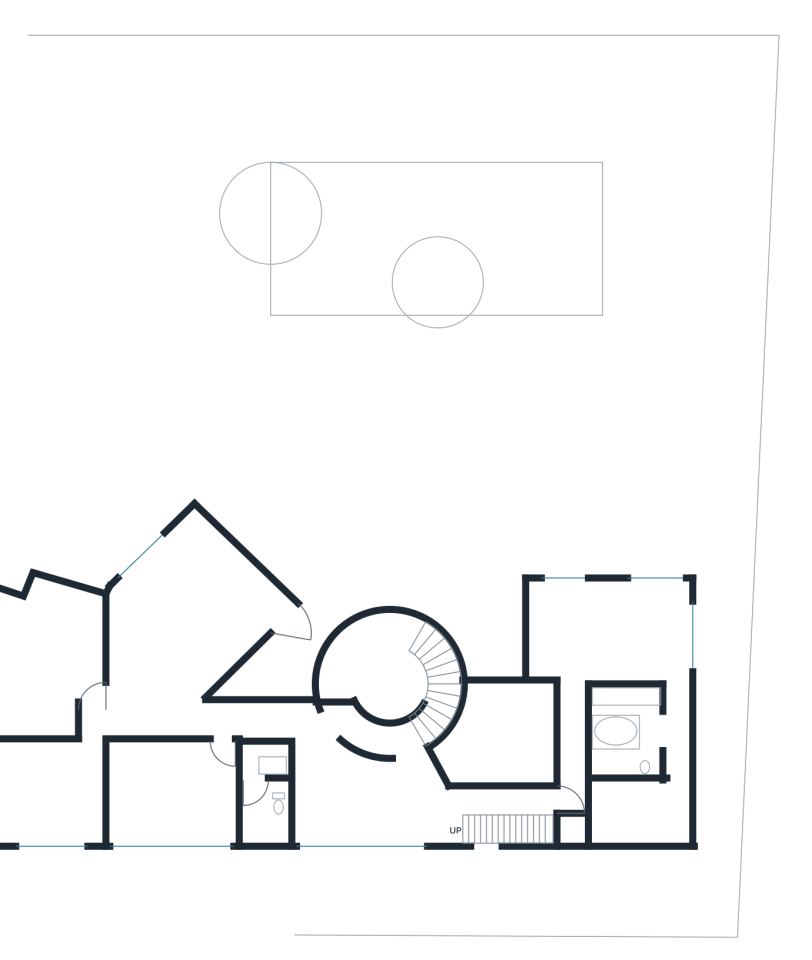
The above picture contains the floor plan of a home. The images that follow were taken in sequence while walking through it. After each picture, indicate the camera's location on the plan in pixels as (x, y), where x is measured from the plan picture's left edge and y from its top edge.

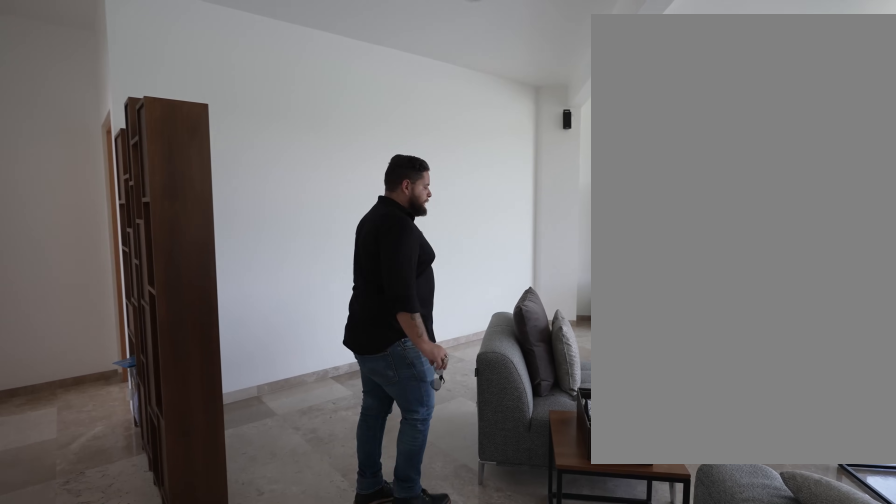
(207, 721)
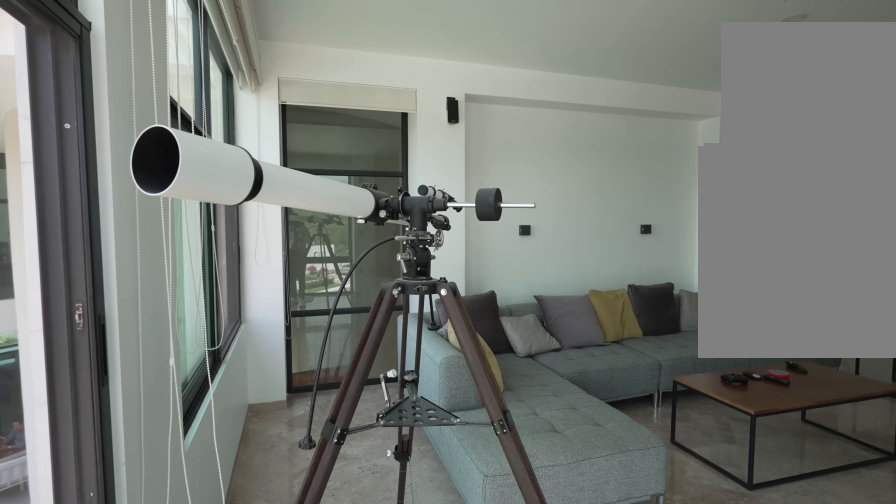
(197, 552)
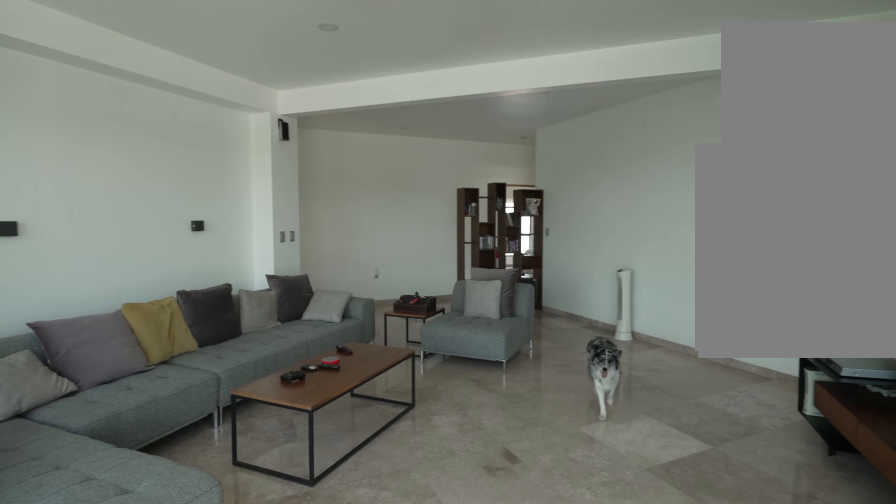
(195, 545)
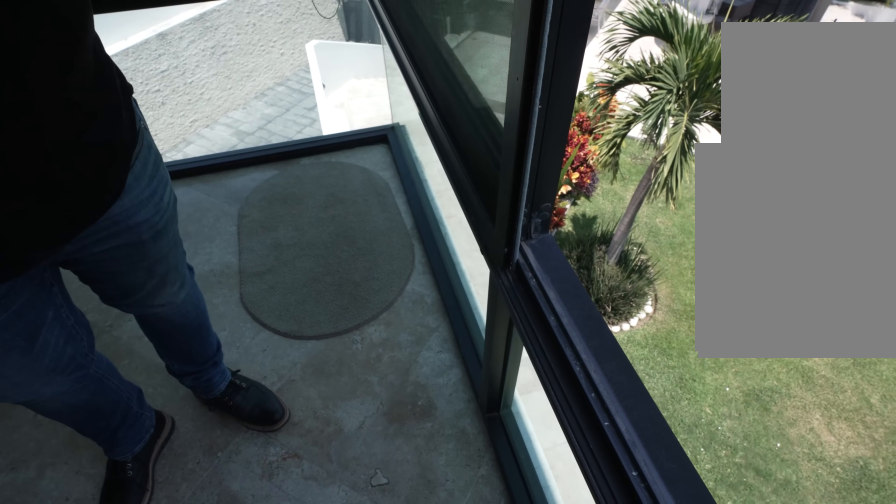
(195, 545)
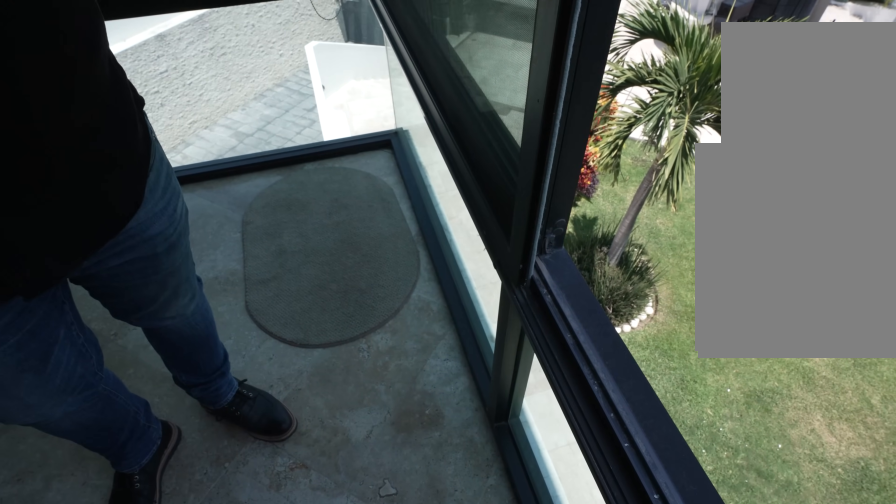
(195, 545)
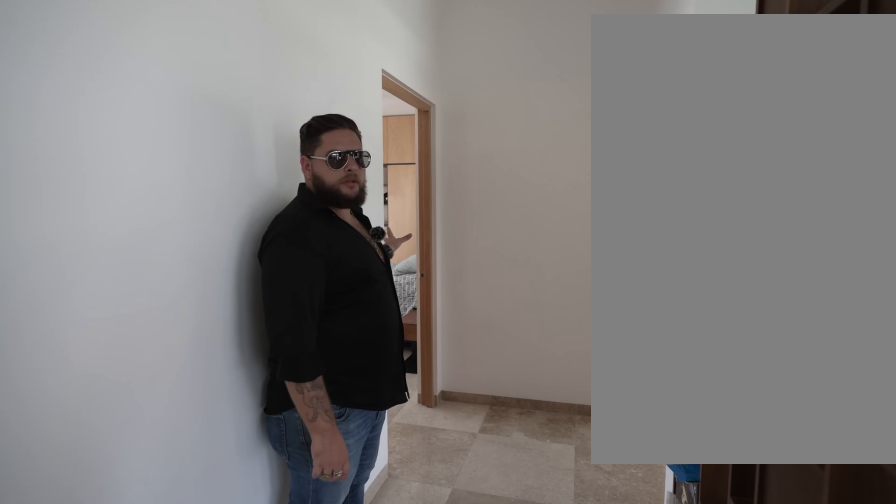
(136, 704)
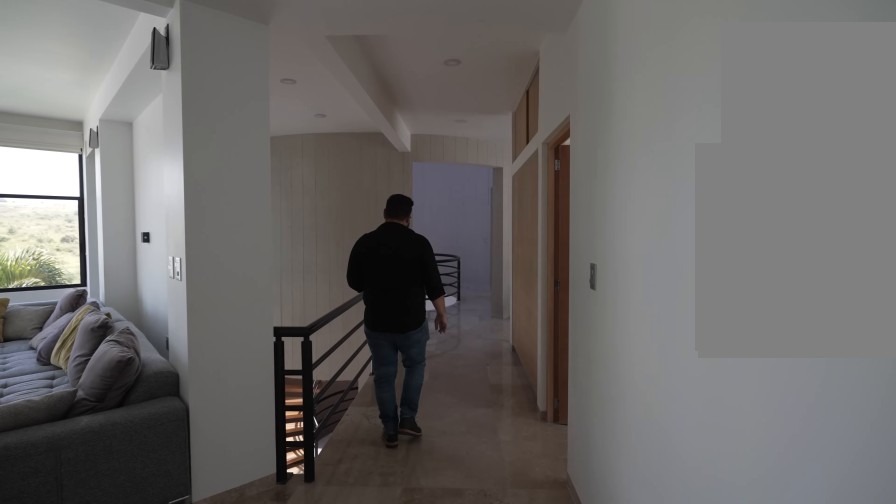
(238, 722)
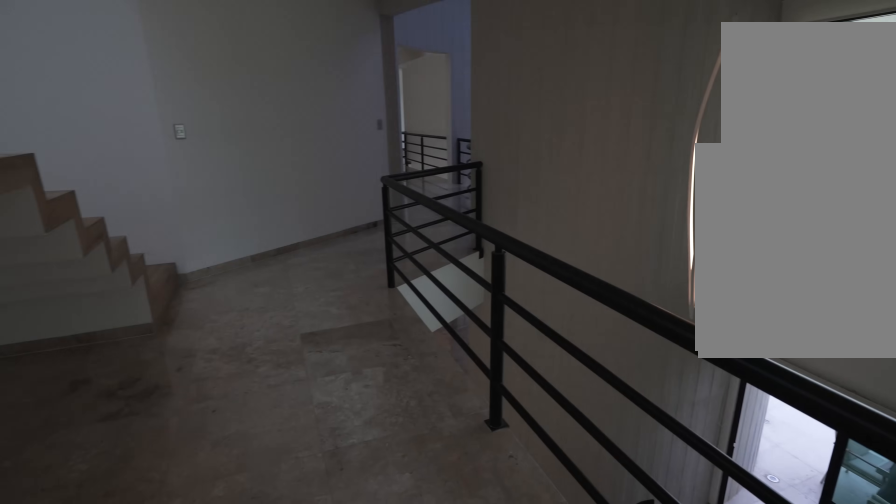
(519, 804)
